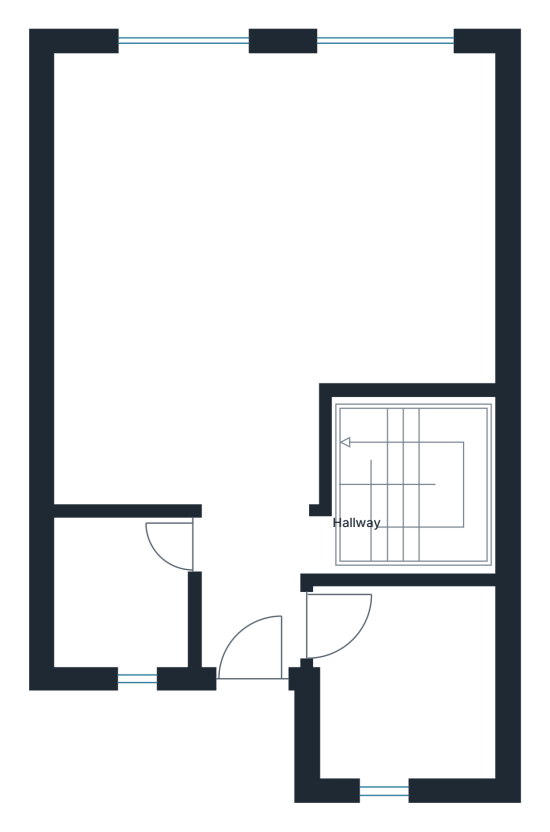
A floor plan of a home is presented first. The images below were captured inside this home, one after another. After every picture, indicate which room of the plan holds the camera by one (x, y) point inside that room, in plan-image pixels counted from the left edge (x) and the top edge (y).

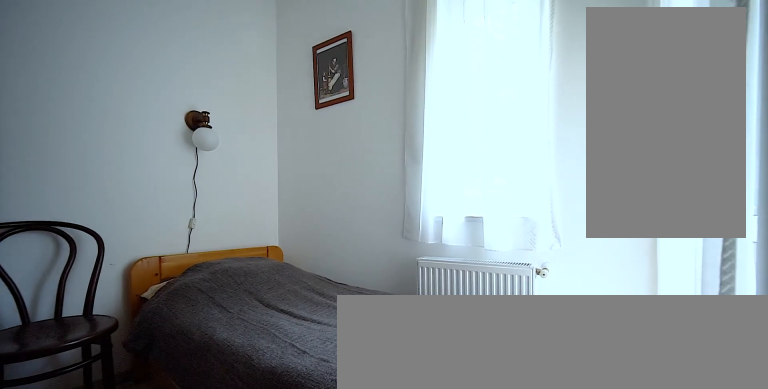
(410, 698)
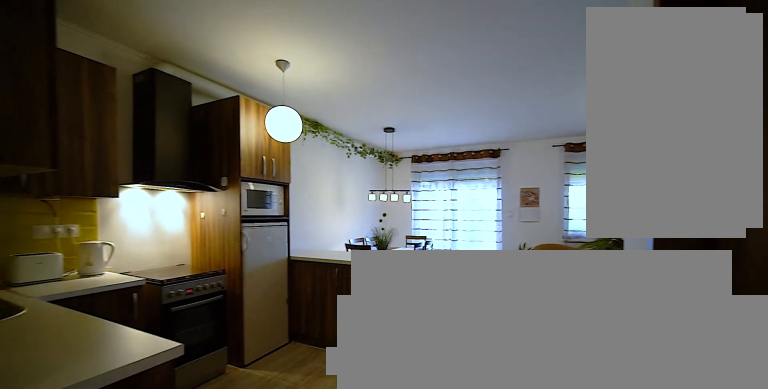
(278, 242)
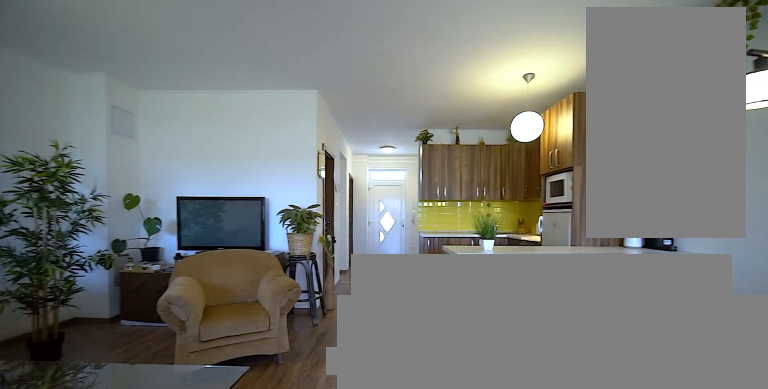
(278, 241)
